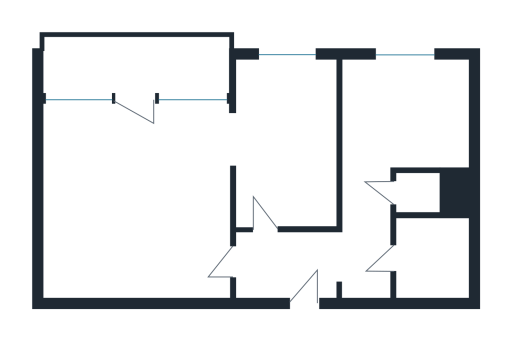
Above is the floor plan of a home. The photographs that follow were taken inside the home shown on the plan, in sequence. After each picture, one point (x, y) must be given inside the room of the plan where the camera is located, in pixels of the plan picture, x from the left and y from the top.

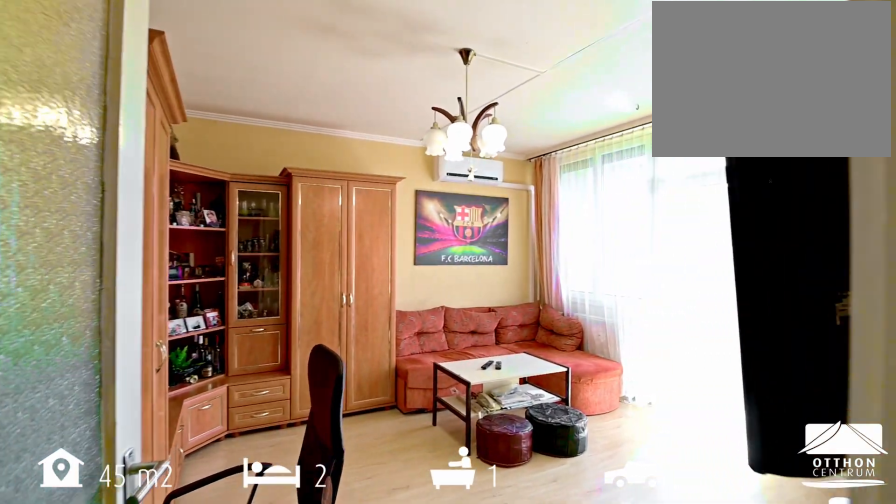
(141, 188)
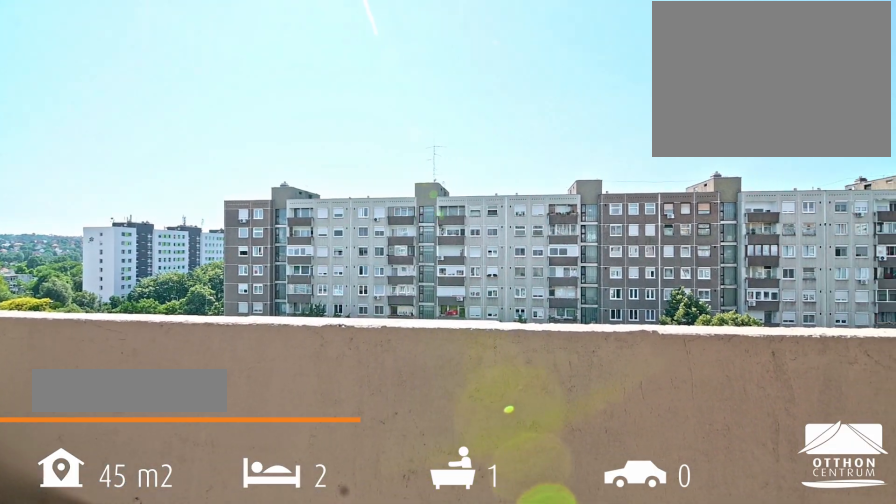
(135, 58)
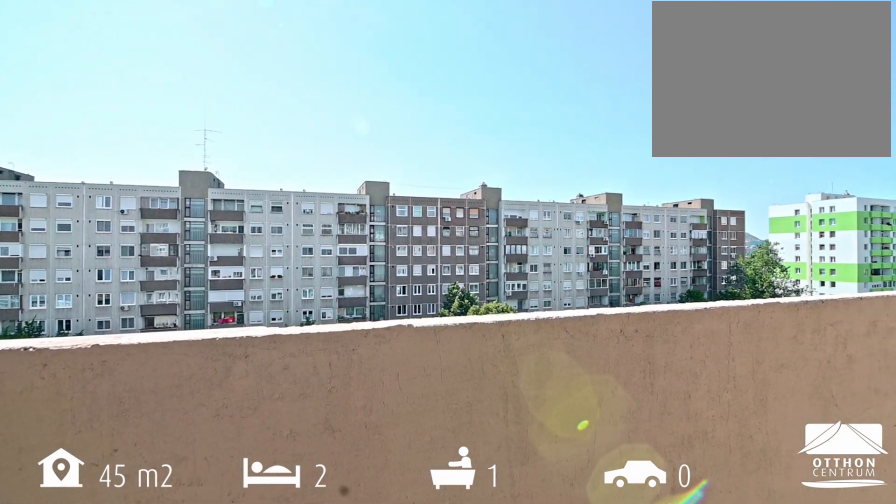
(135, 58)
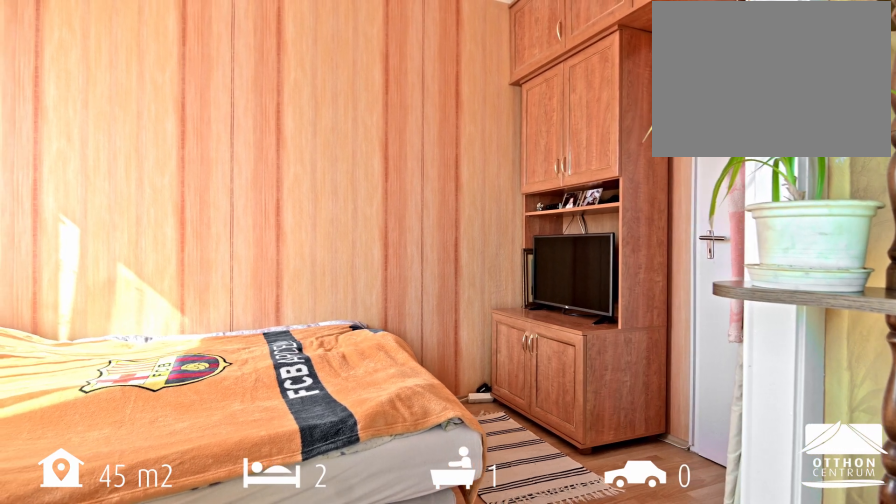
(287, 144)
